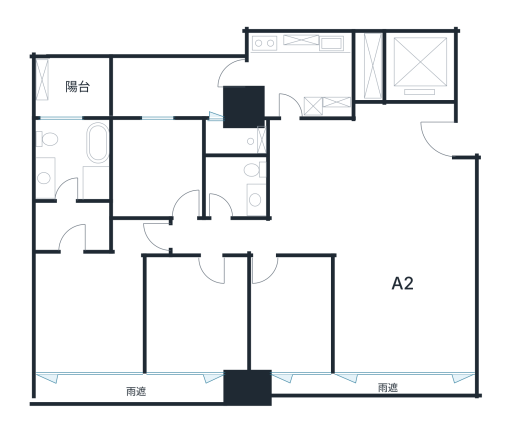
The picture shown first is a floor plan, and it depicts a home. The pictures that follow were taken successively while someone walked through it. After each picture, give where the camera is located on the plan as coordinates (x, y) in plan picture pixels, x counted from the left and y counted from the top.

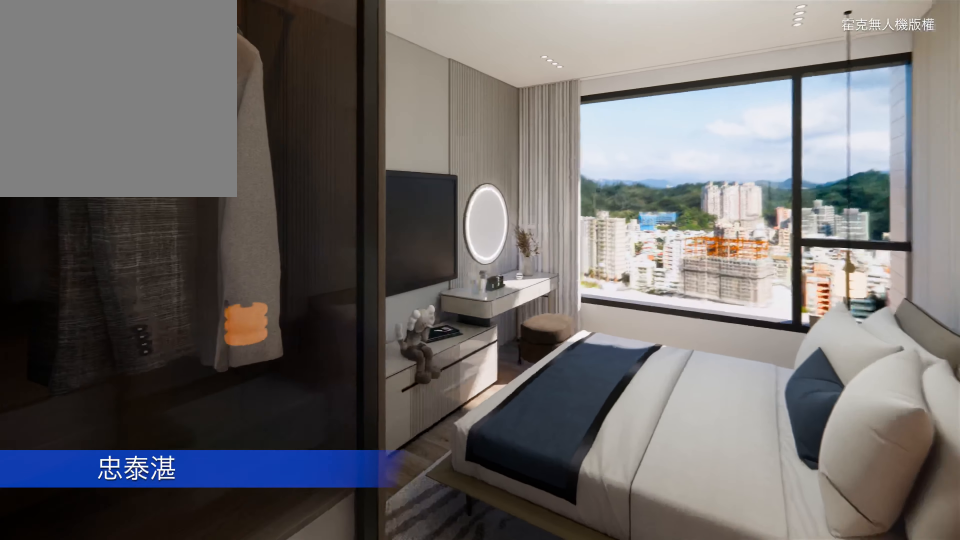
(75, 236)
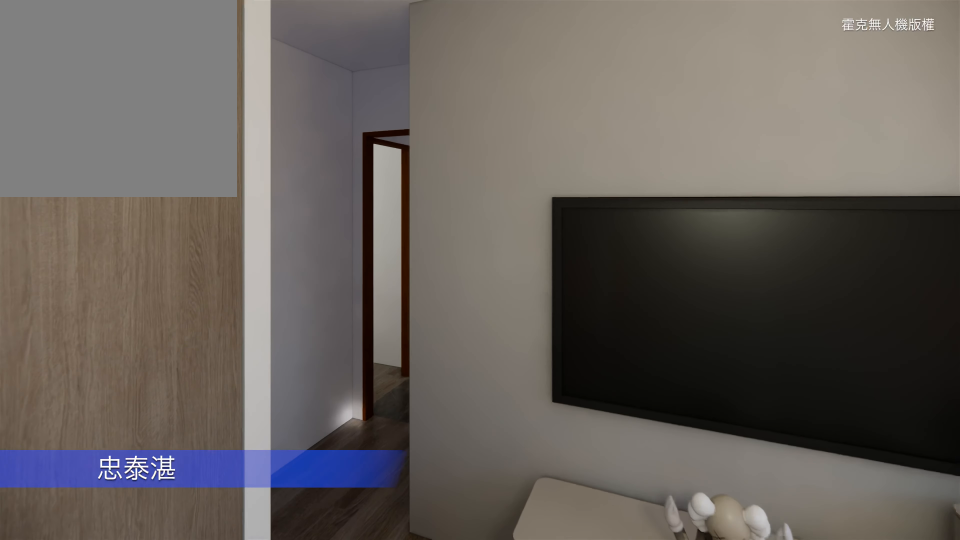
(122, 279)
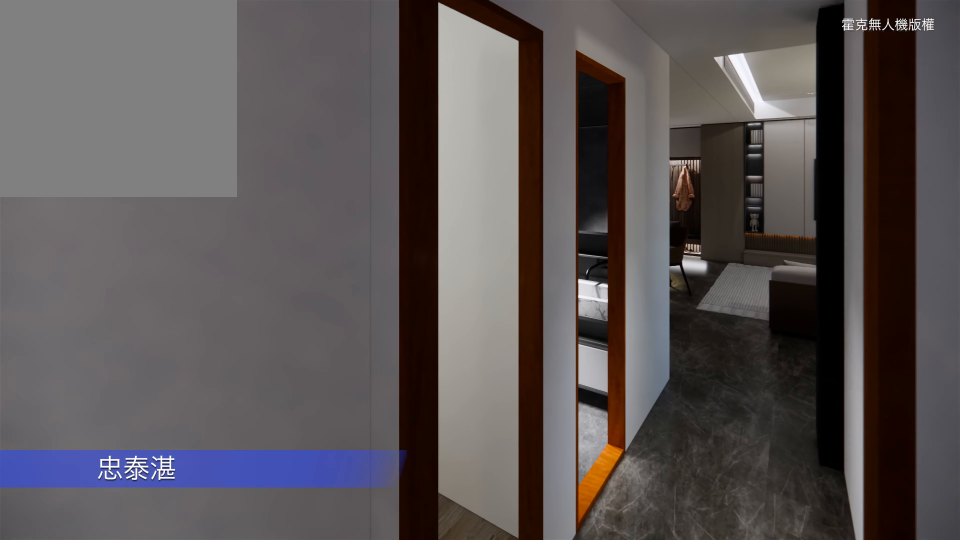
(147, 240)
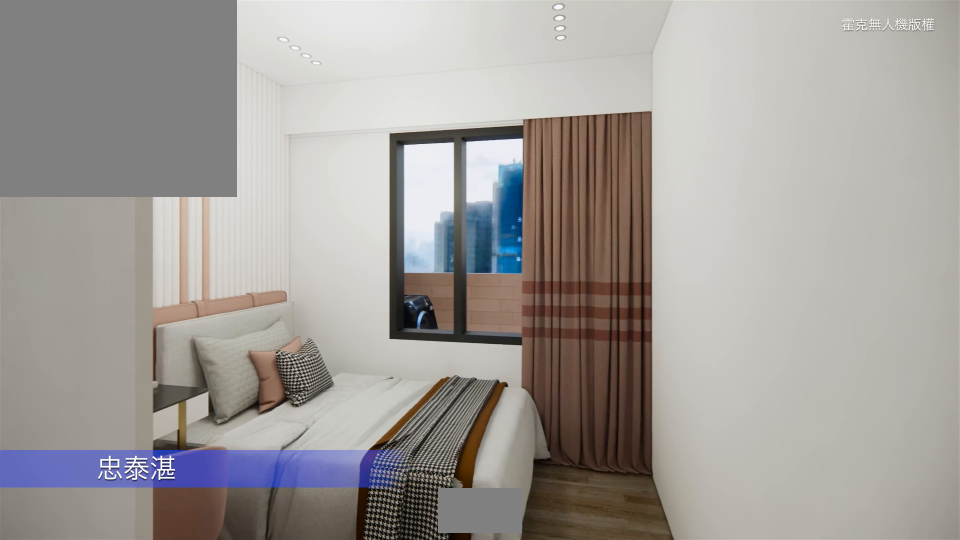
(195, 216)
